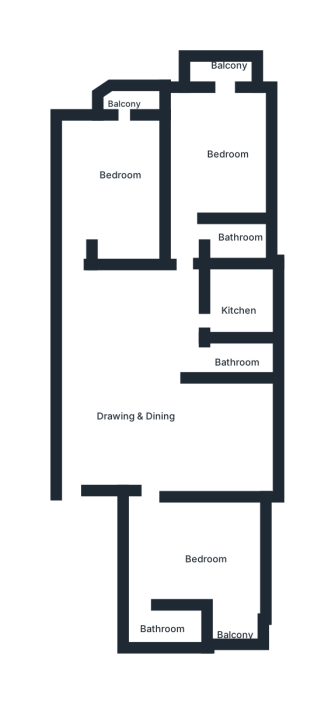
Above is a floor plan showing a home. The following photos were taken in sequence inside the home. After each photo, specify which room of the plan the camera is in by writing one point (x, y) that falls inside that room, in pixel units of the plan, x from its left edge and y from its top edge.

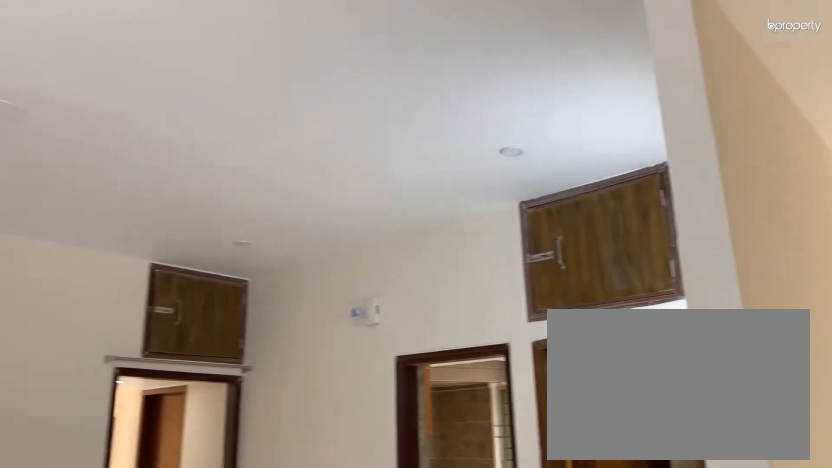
(141, 412)
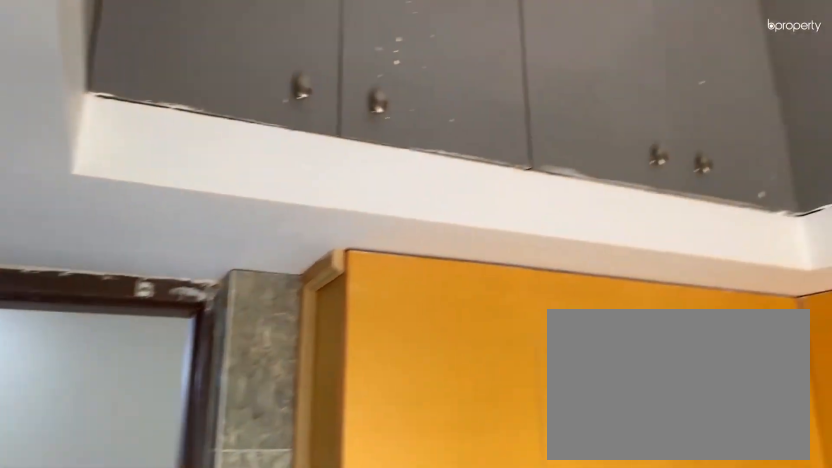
(239, 307)
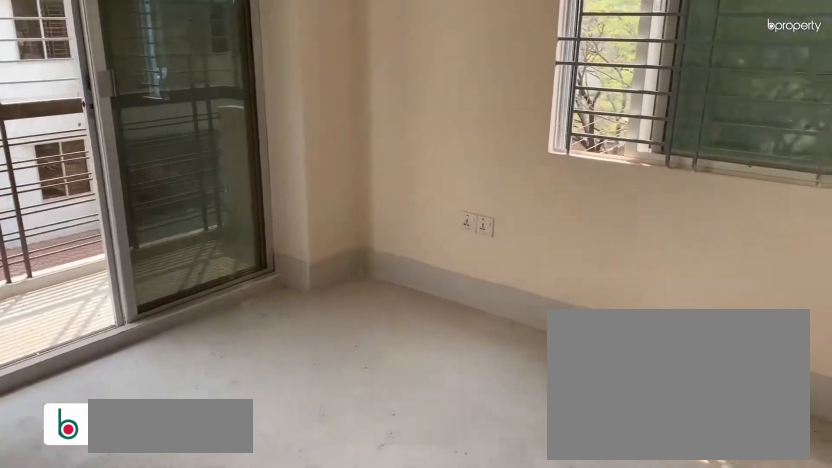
(226, 135)
